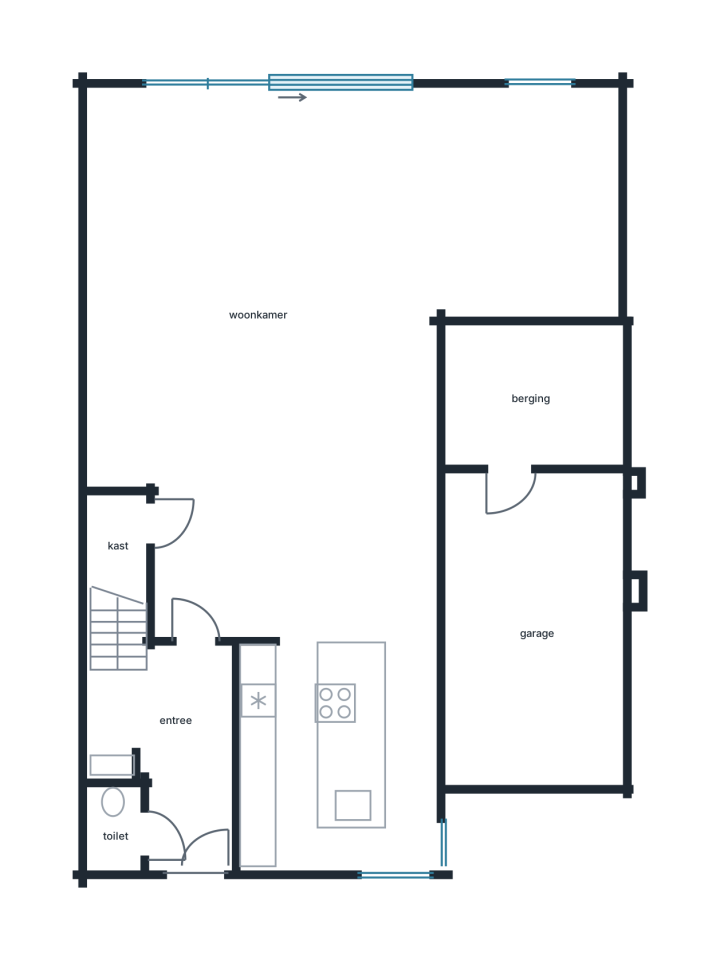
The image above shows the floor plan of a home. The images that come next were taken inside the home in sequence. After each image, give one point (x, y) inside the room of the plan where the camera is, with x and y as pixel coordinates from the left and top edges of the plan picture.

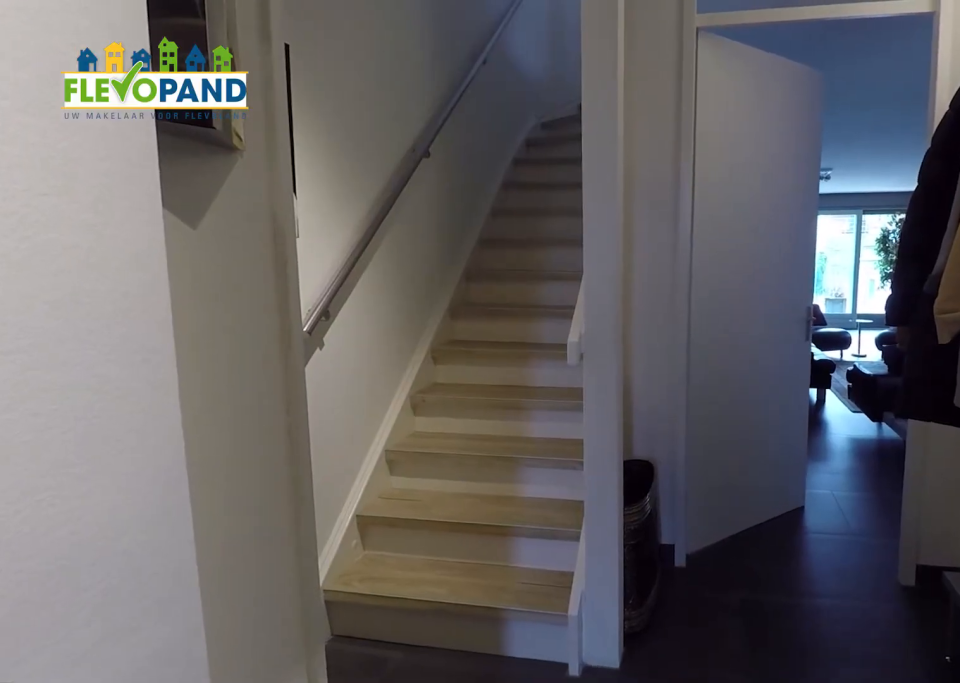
(177, 746)
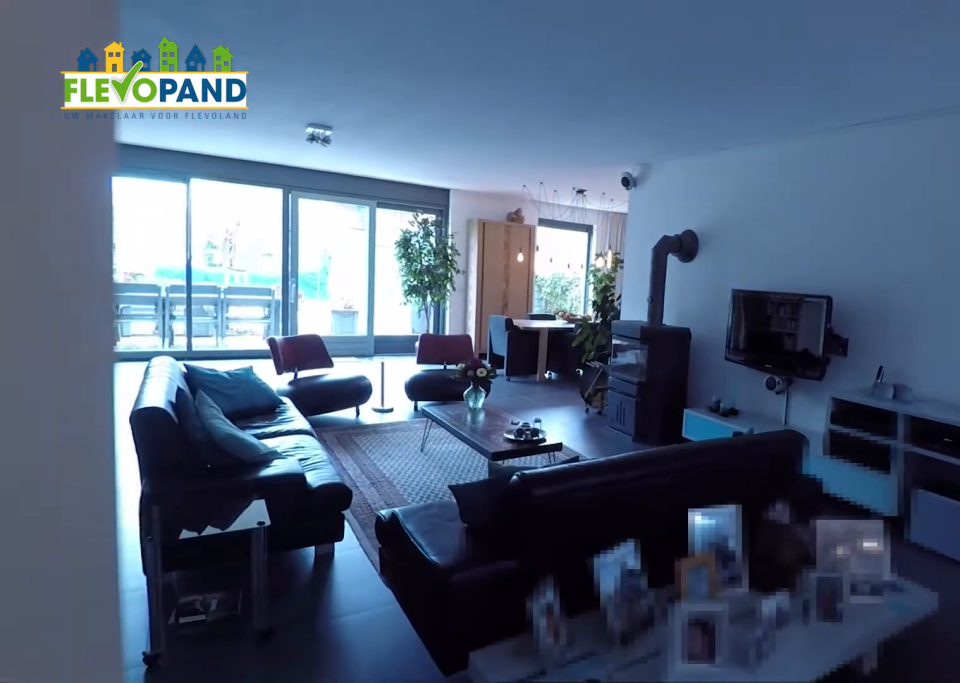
(318, 291)
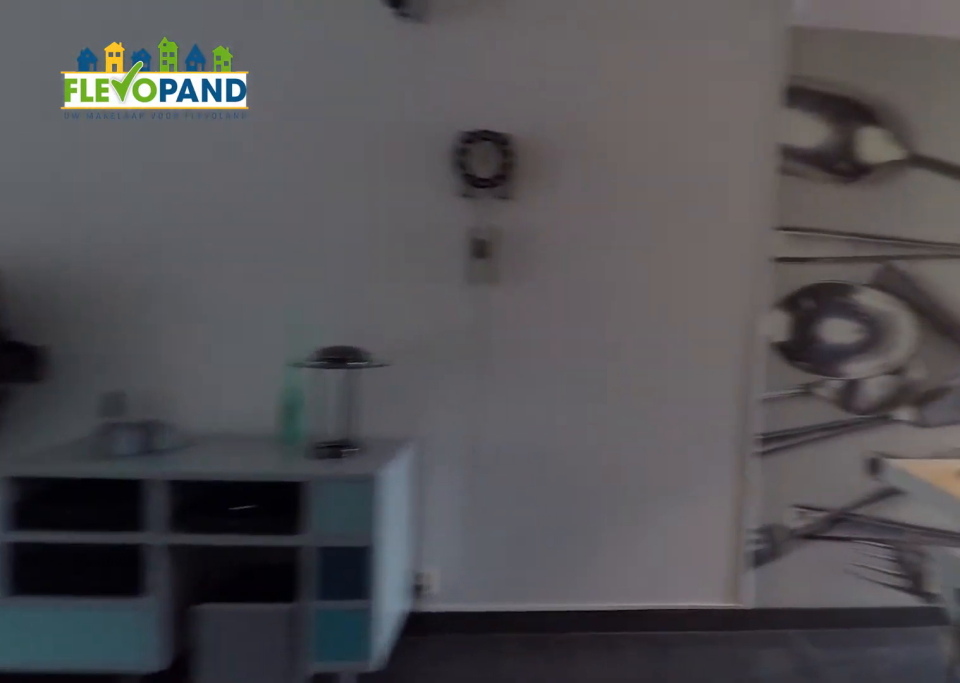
(318, 291)
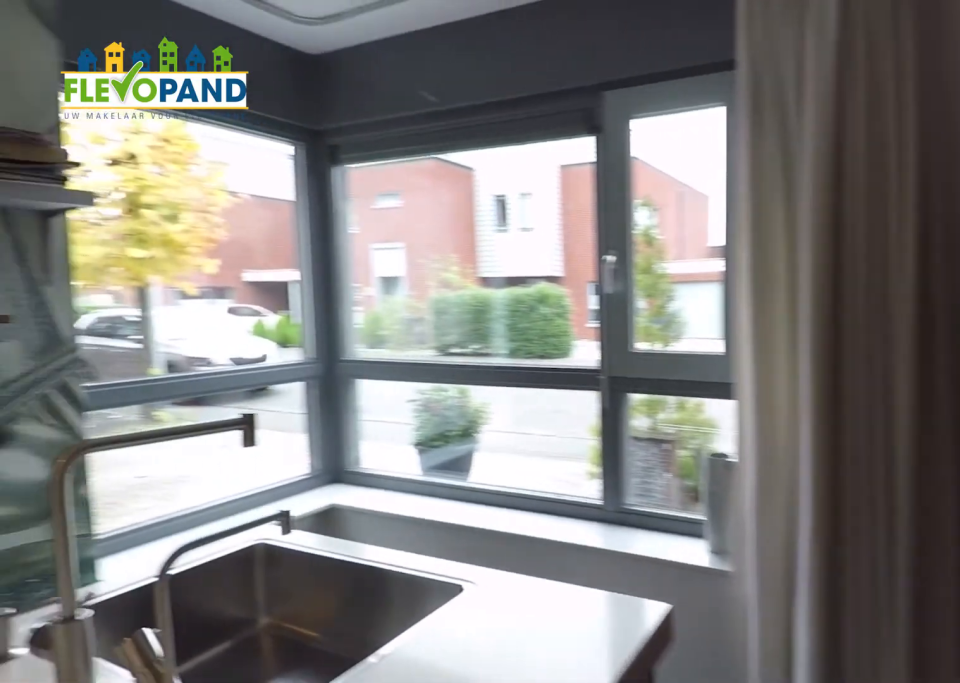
(337, 754)
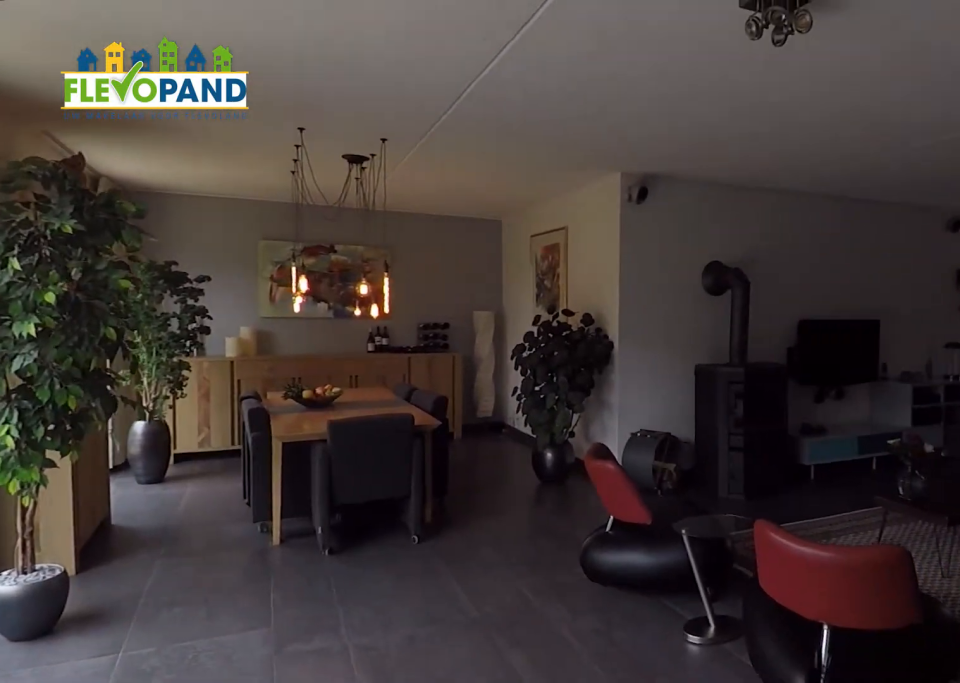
(318, 291)
